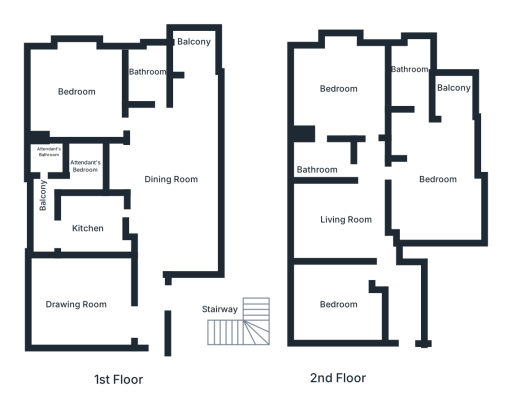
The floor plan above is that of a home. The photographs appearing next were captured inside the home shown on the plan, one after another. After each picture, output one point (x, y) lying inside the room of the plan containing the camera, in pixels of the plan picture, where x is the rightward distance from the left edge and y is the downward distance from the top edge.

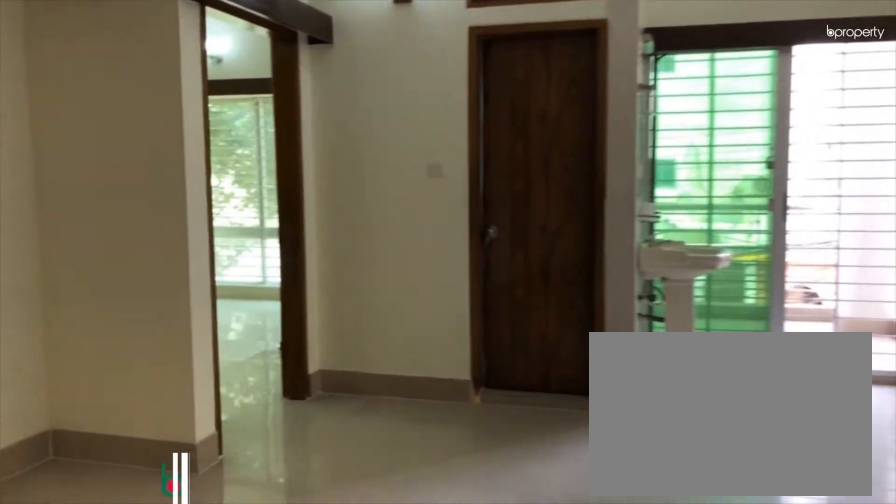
(172, 172)
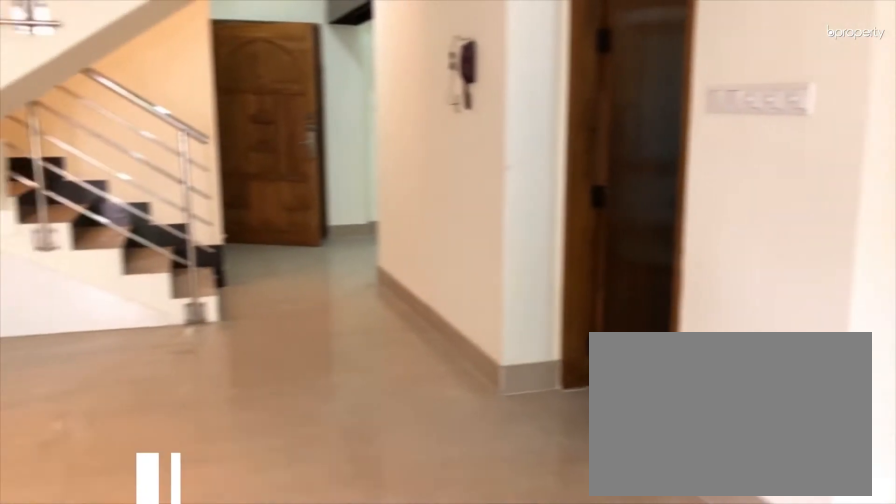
(172, 172)
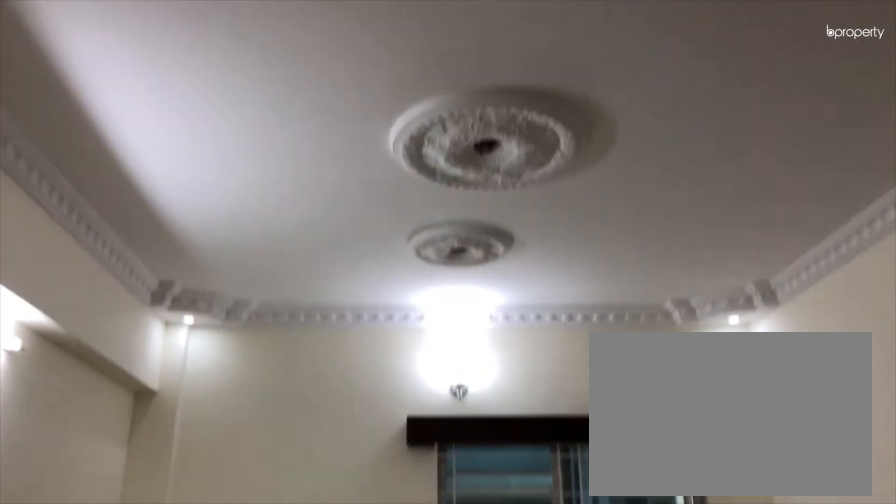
(79, 297)
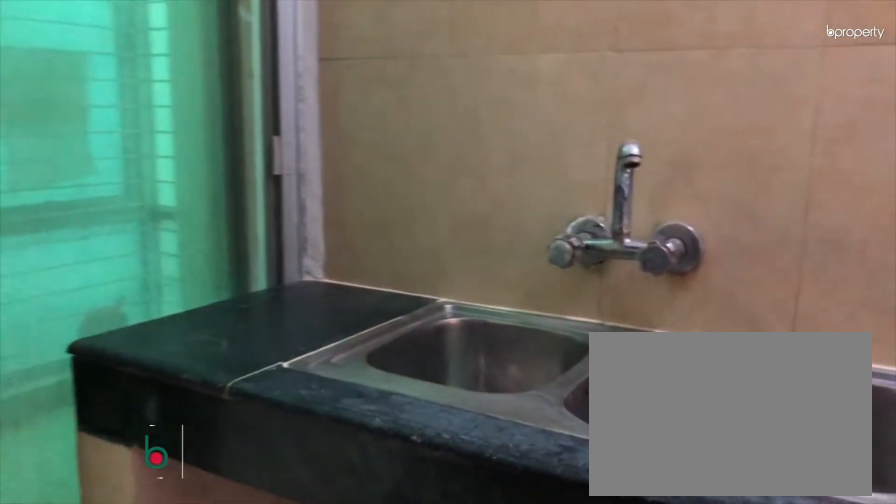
(87, 227)
